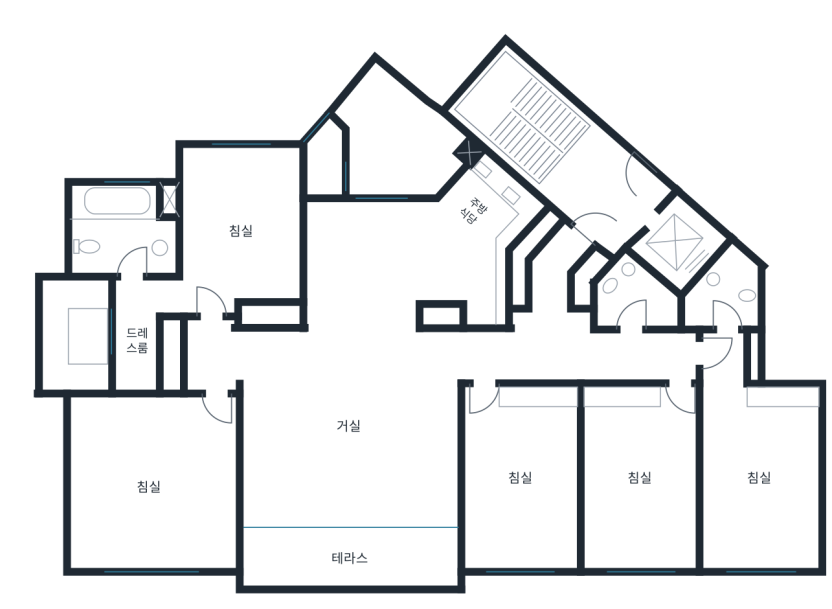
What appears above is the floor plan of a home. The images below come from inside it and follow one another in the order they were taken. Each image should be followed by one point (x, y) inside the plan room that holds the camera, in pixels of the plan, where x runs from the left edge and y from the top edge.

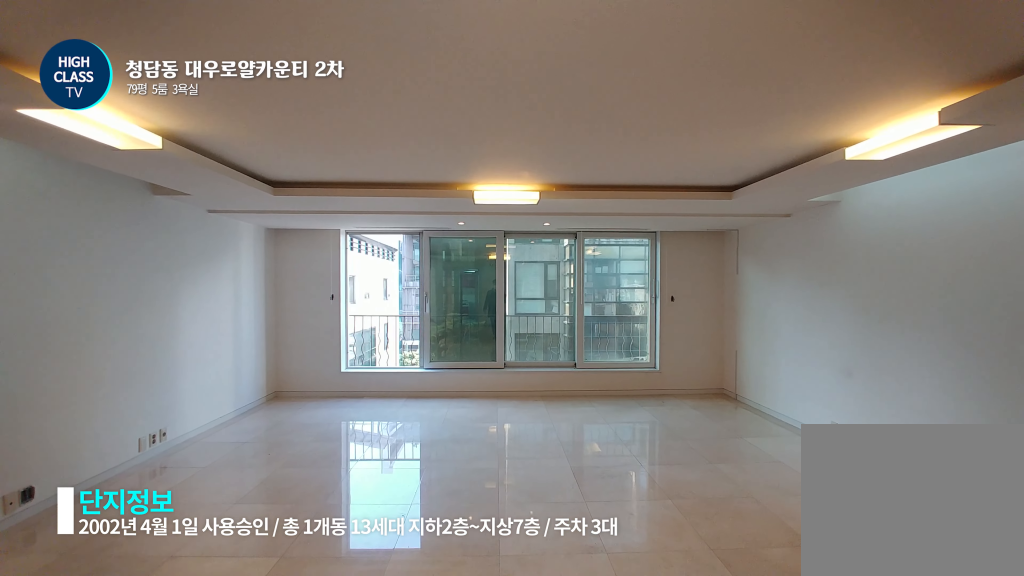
(350, 437)
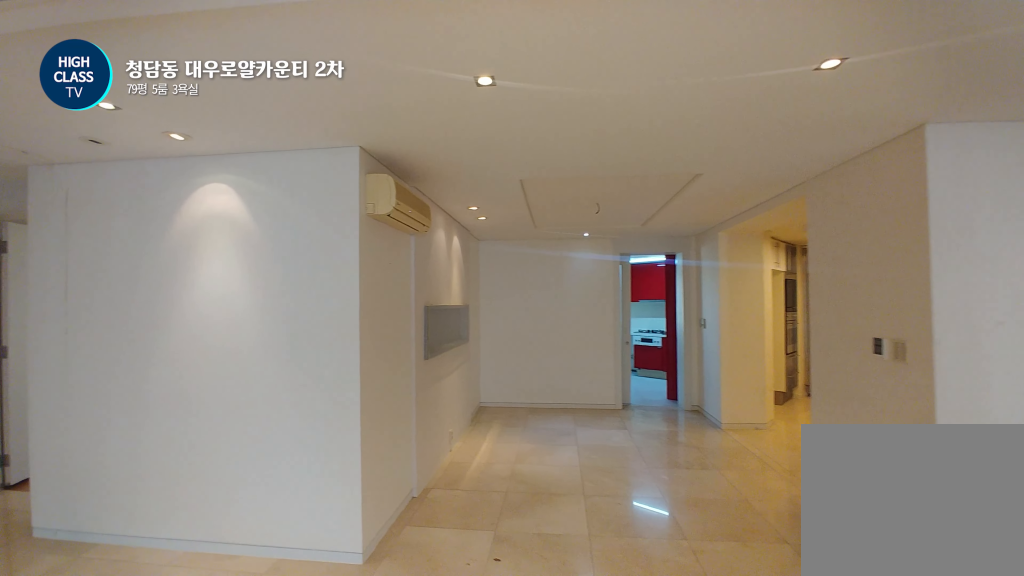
(350, 437)
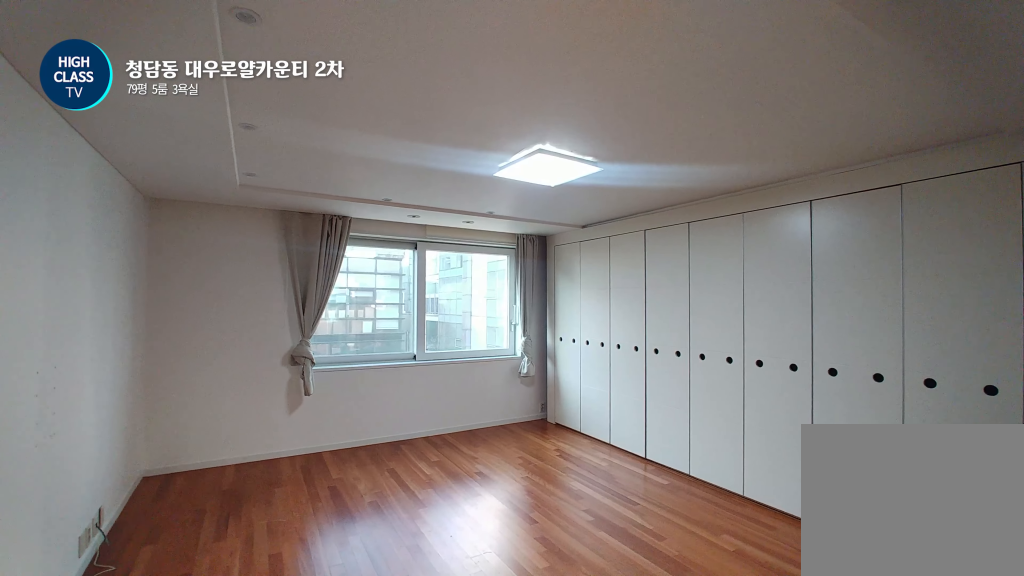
(153, 486)
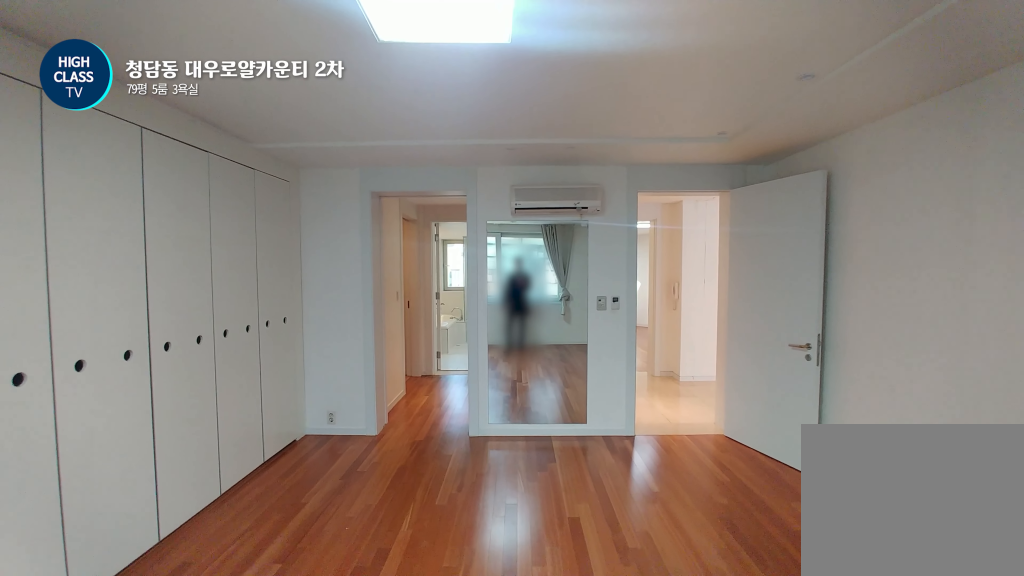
(153, 486)
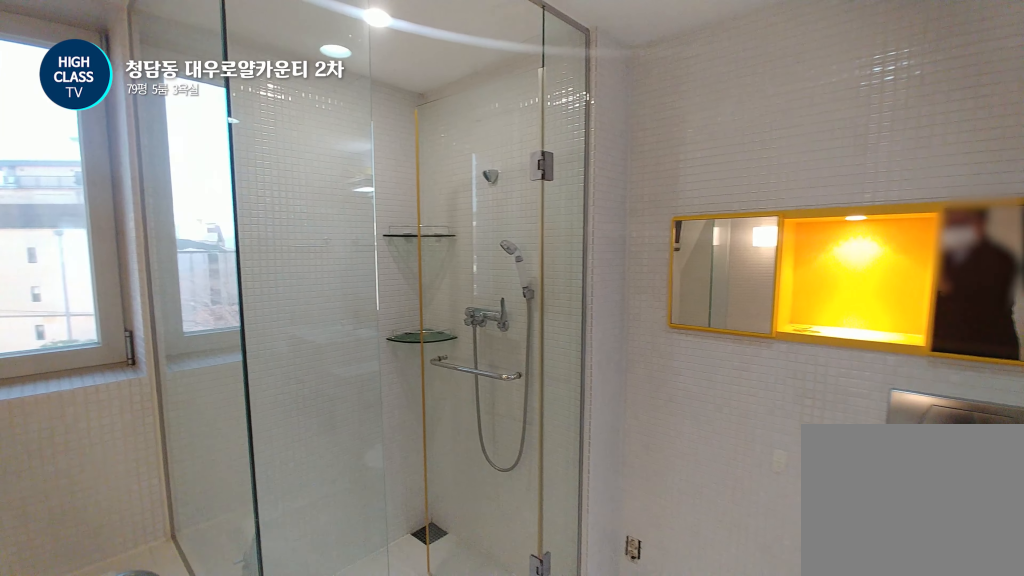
(124, 230)
